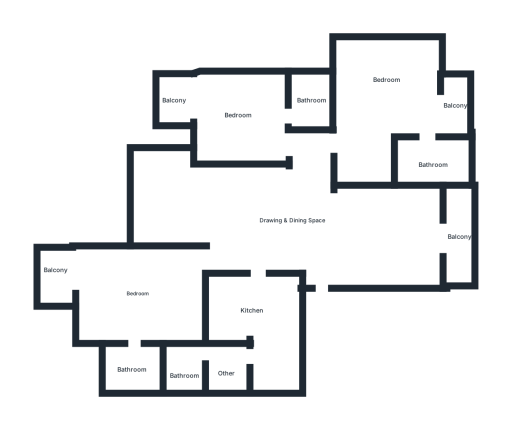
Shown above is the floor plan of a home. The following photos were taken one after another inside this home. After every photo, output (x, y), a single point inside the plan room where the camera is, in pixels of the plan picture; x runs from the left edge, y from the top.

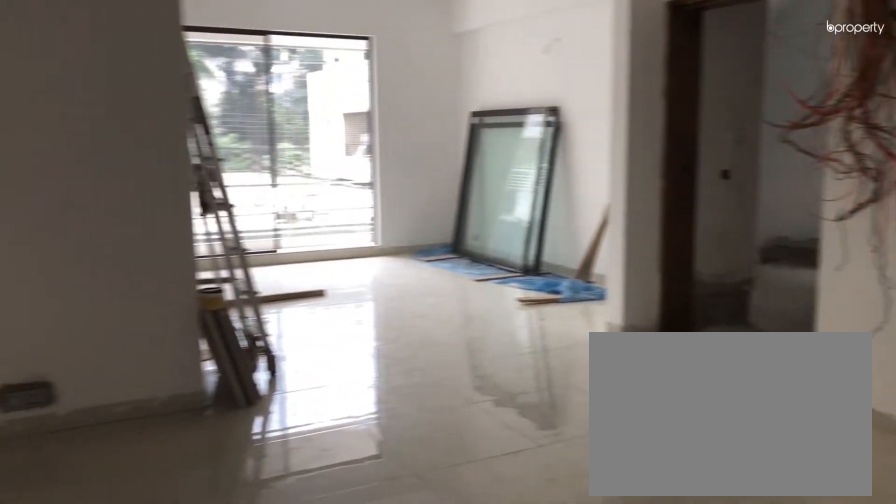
(249, 225)
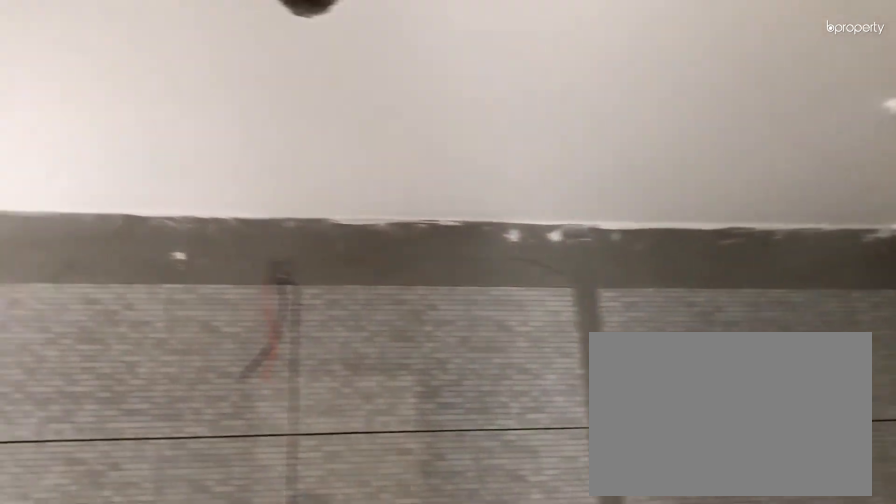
(428, 164)
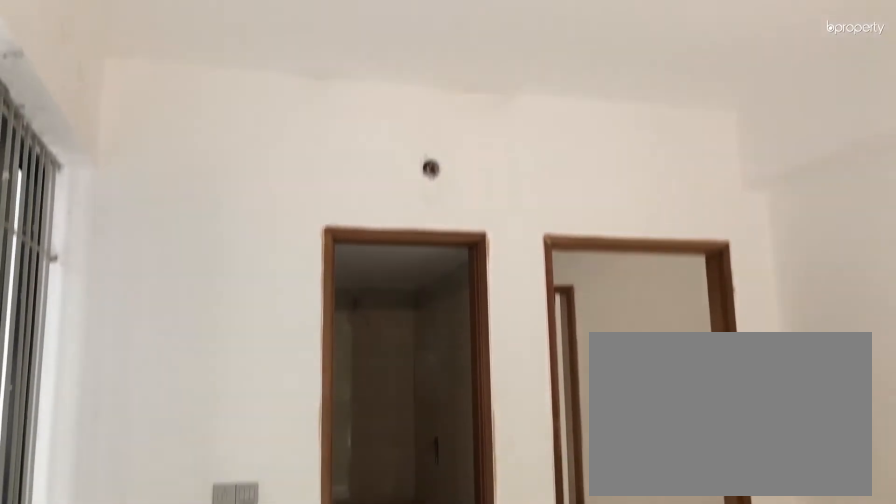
(253, 118)
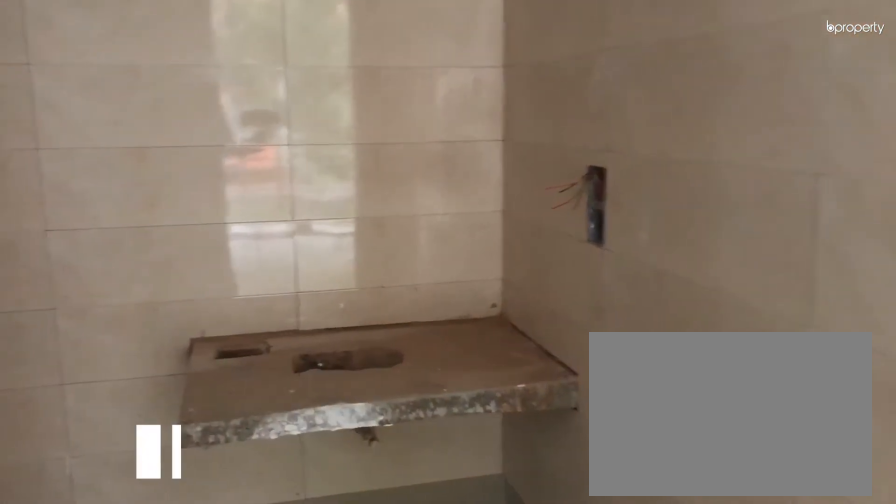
(316, 102)
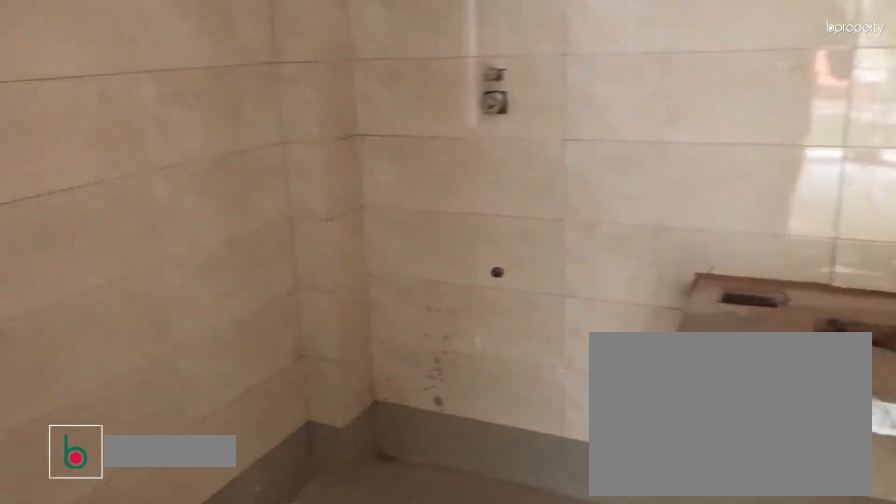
(316, 102)
